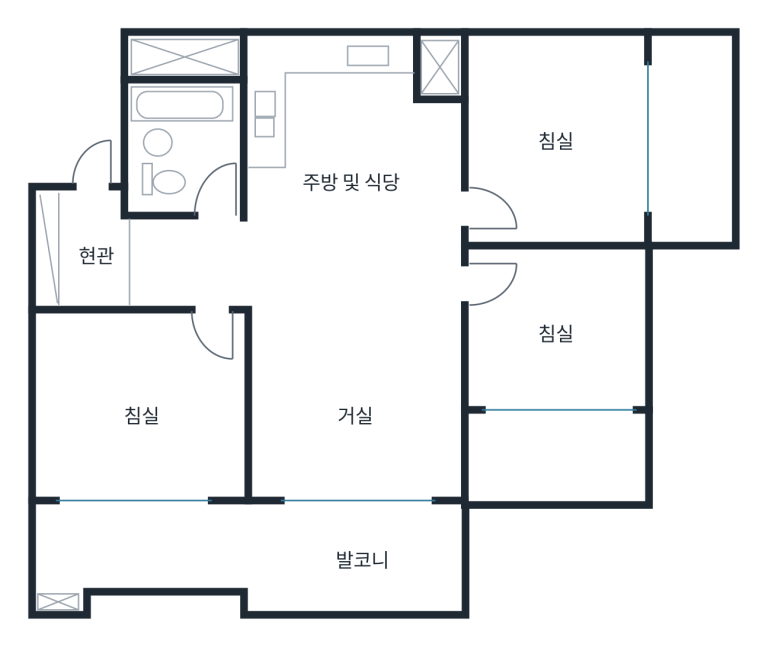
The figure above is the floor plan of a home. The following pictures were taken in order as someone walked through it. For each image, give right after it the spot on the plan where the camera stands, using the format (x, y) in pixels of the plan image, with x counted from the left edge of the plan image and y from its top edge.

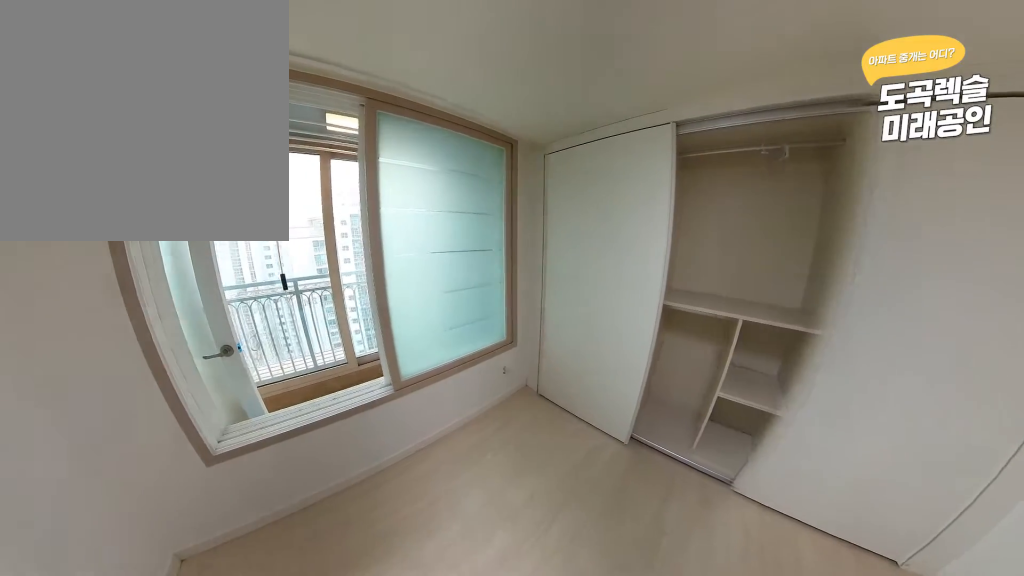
(200, 393)
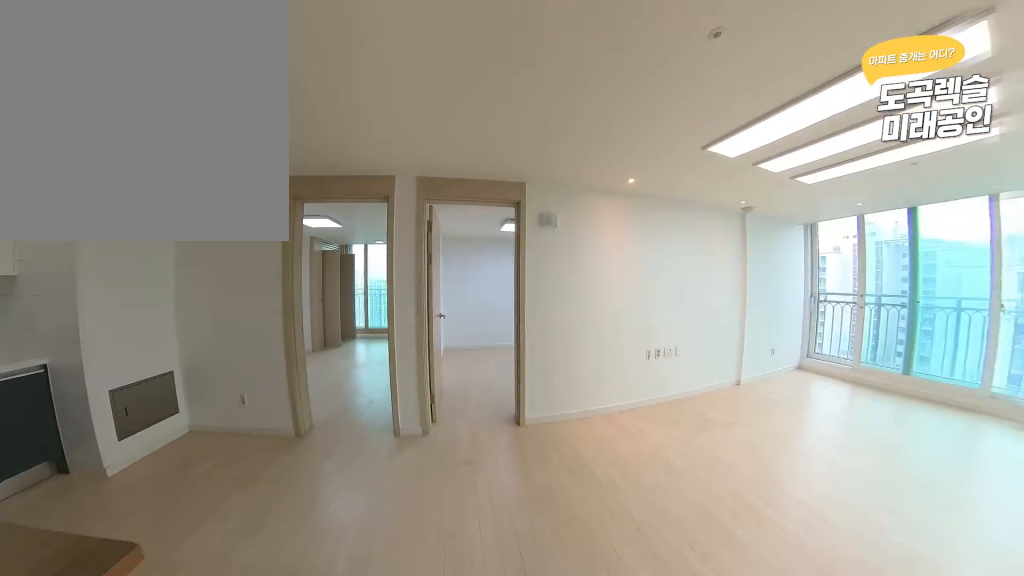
(298, 267)
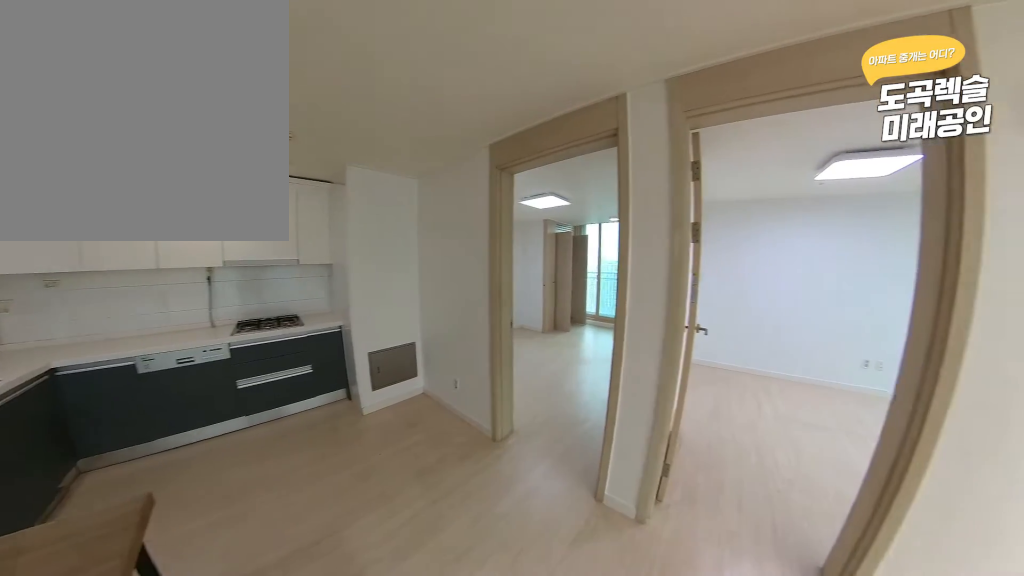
(333, 276)
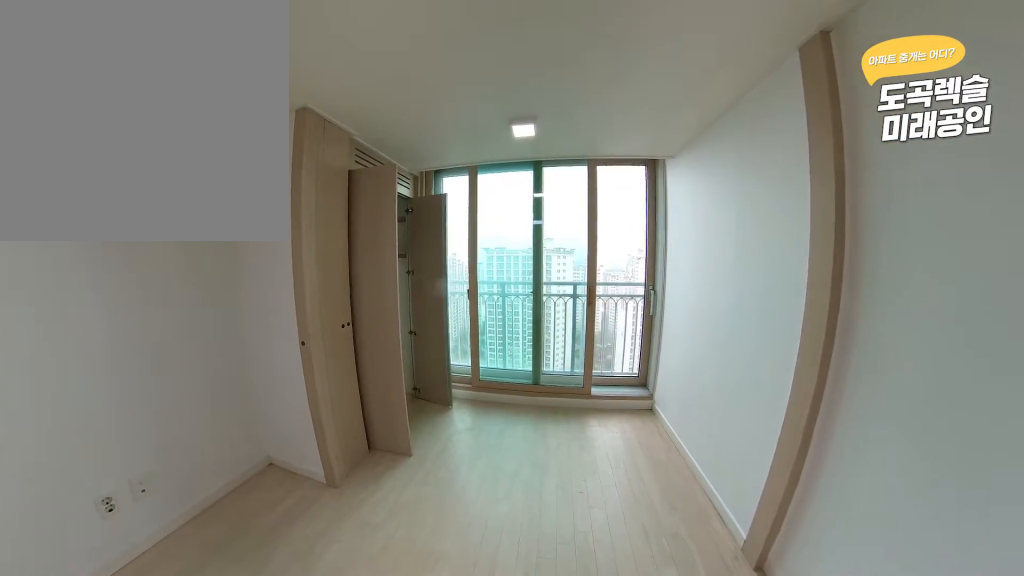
(513, 192)
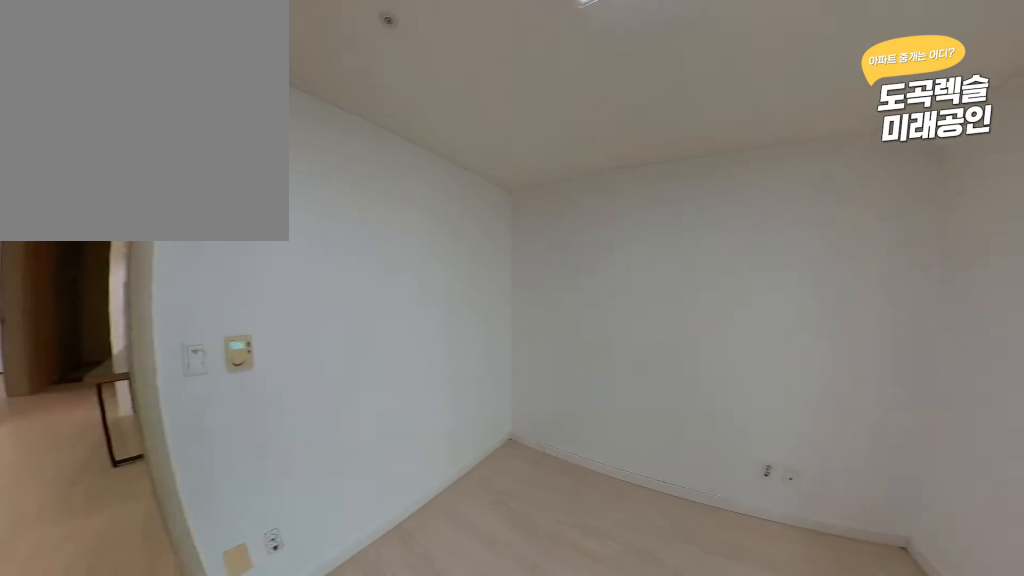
(513, 192)
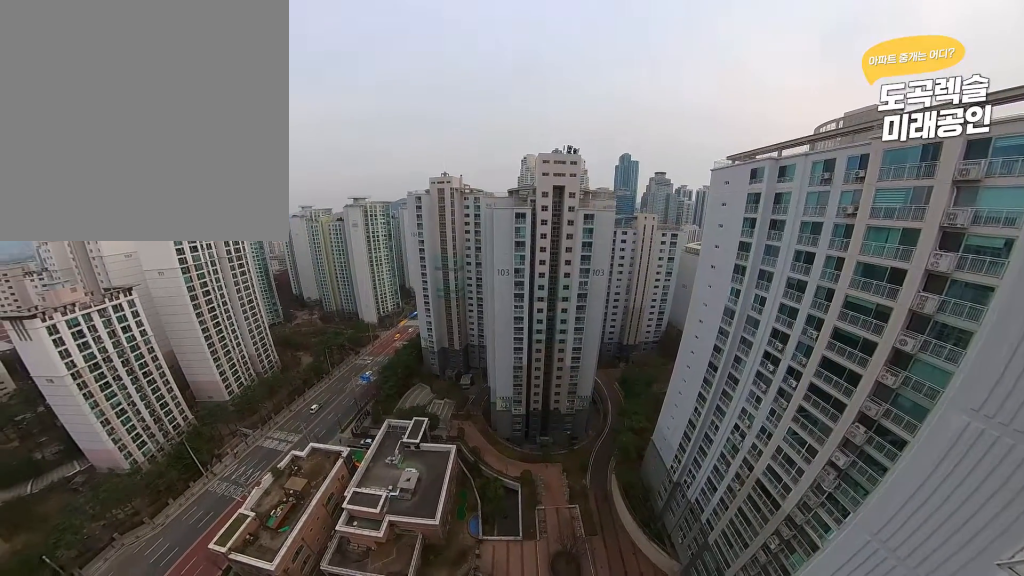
(415, 610)
